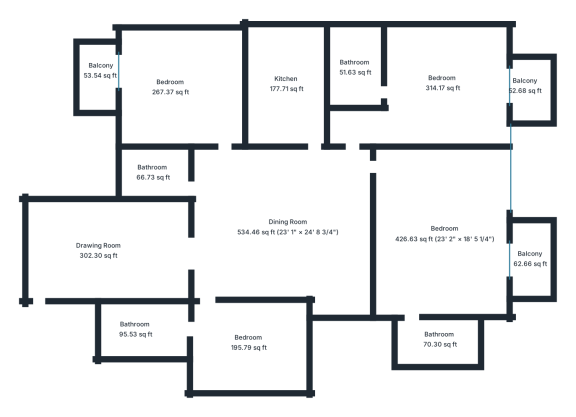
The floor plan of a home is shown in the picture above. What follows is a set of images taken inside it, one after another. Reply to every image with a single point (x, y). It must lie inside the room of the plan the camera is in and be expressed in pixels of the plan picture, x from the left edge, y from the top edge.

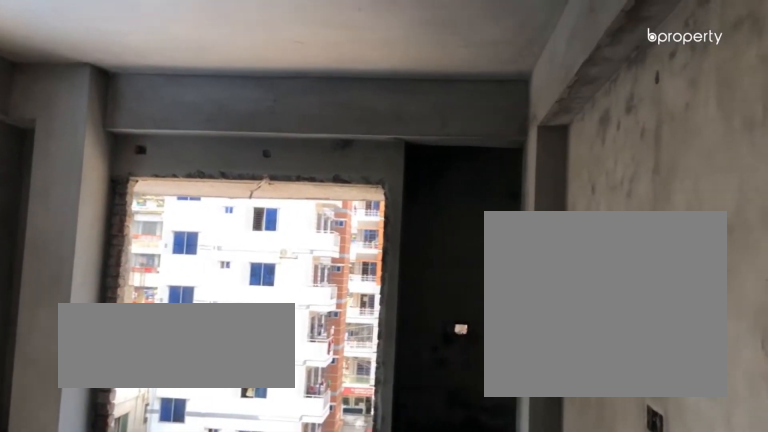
(442, 83)
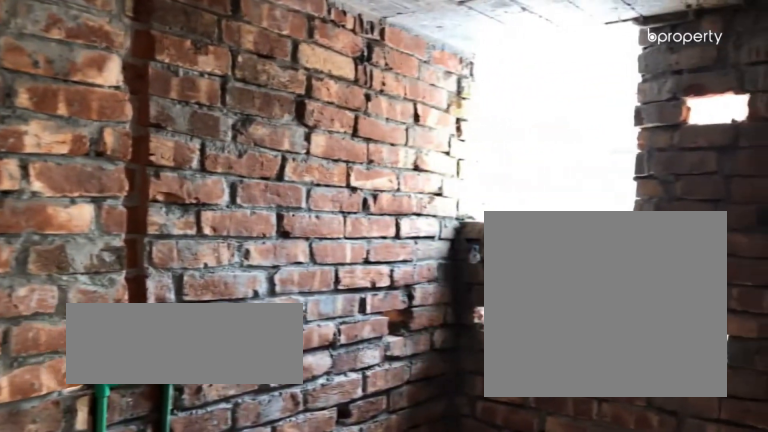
(356, 73)
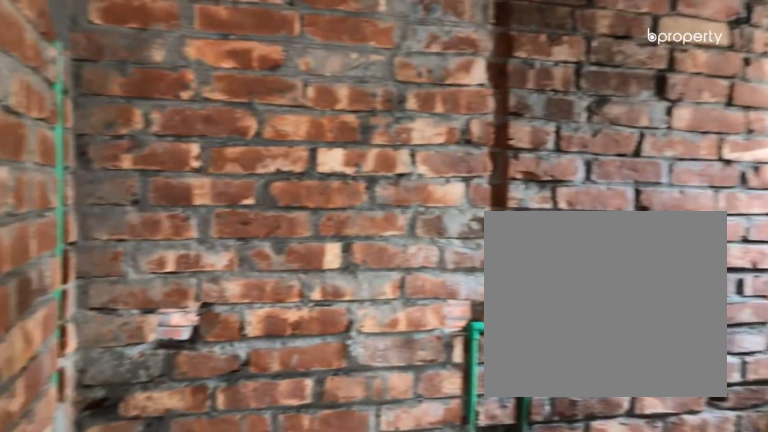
(356, 73)
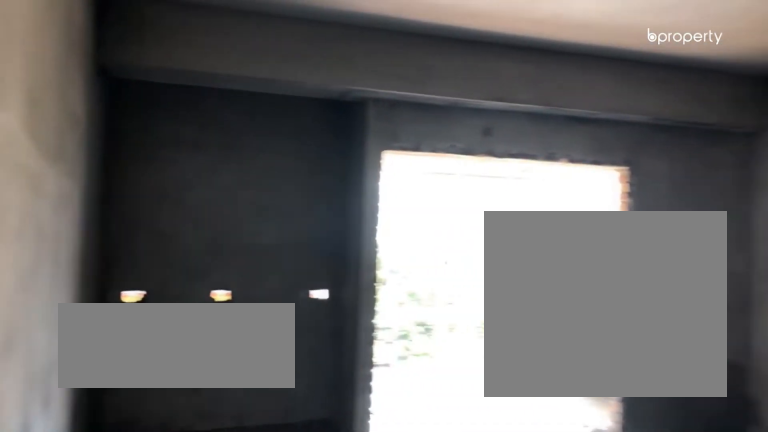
(445, 233)
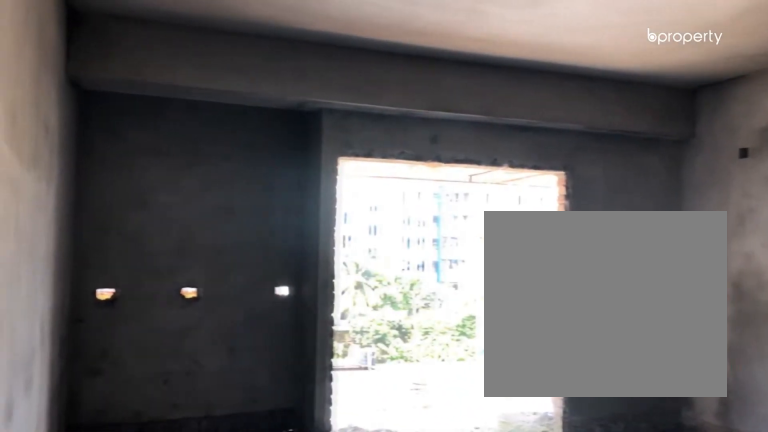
(445, 233)
